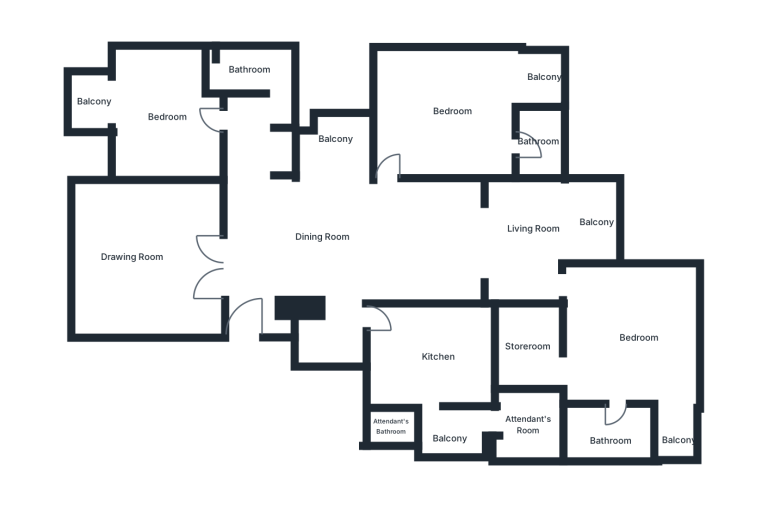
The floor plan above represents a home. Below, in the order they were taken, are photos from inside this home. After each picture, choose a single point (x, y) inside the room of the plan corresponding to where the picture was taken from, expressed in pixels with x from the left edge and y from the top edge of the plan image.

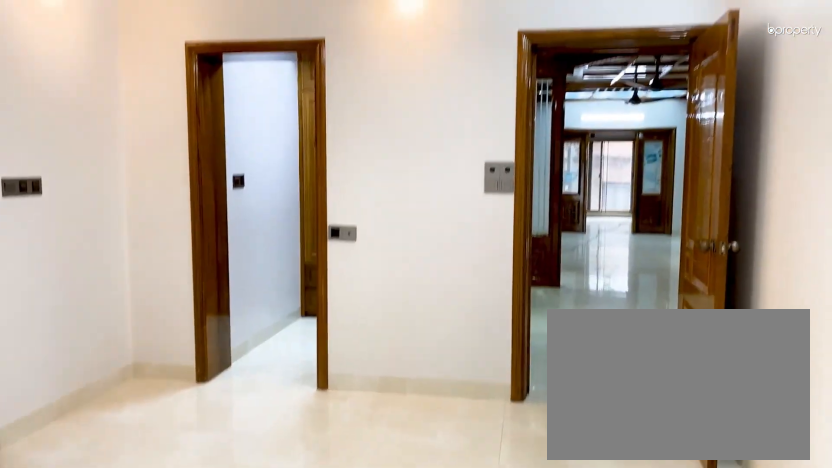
(632, 348)
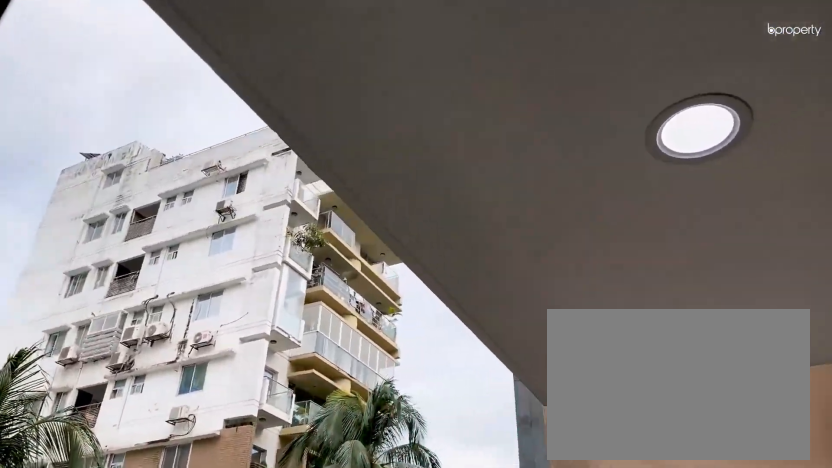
(669, 435)
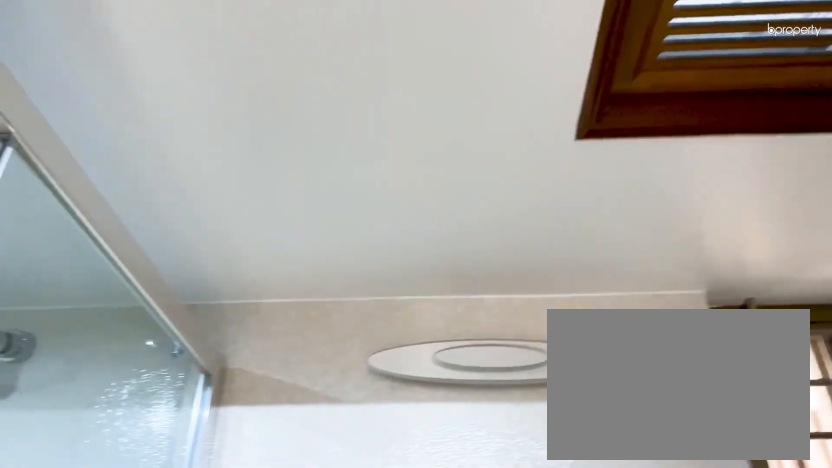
(597, 439)
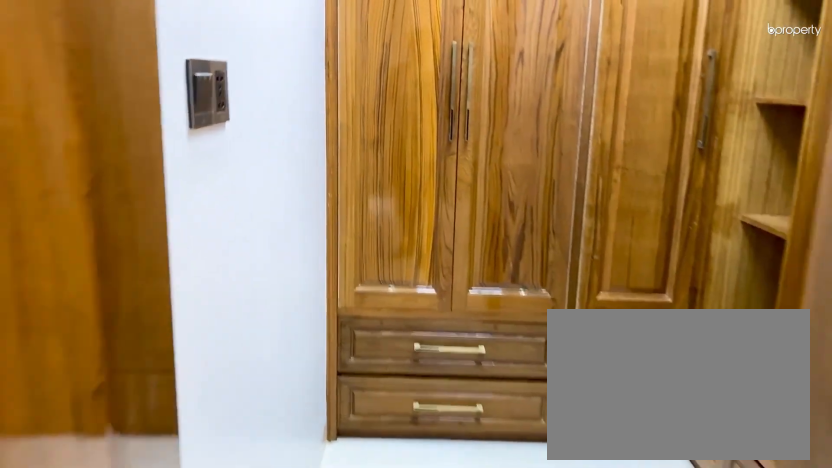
(552, 368)
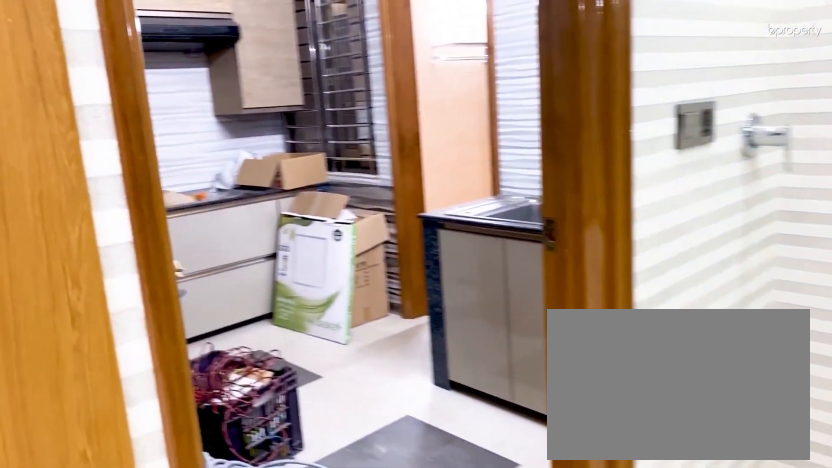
(385, 332)
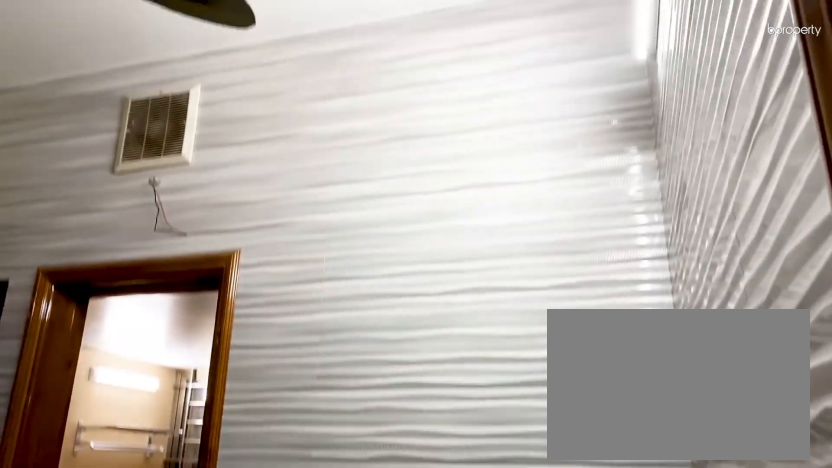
(432, 361)
